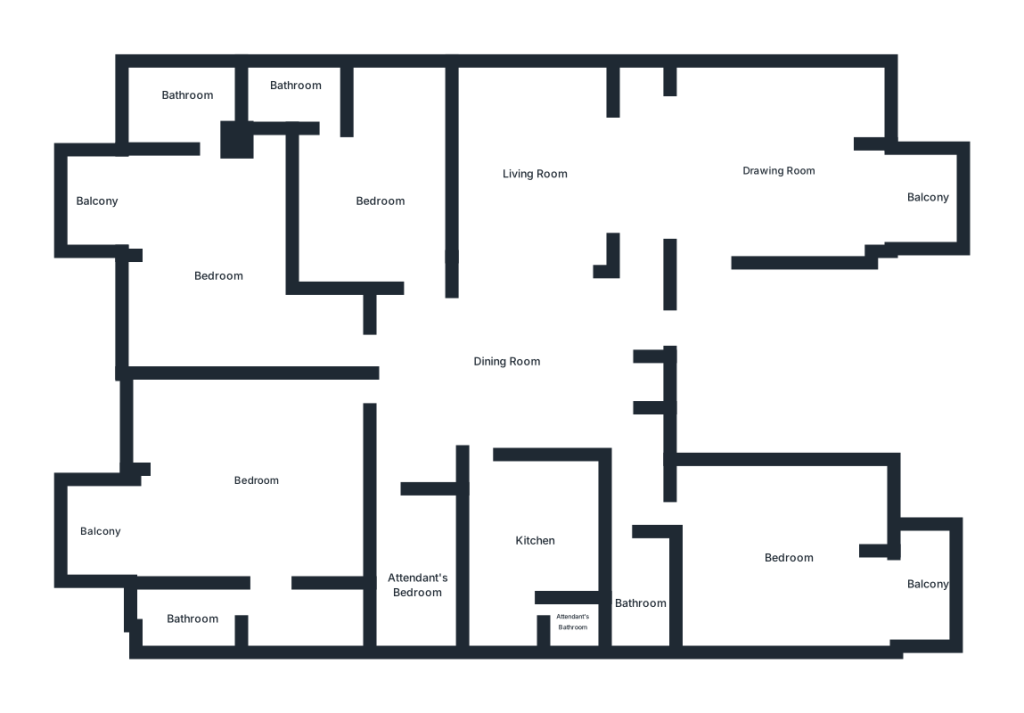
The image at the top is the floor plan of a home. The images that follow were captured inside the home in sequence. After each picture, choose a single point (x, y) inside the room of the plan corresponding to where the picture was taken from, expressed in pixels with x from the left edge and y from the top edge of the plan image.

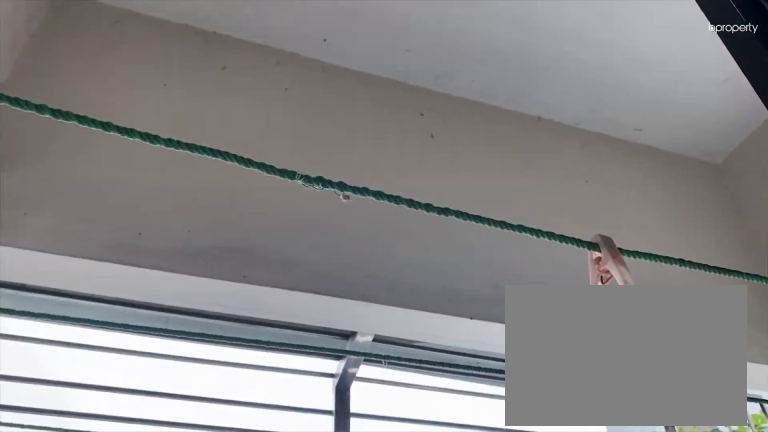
(933, 197)
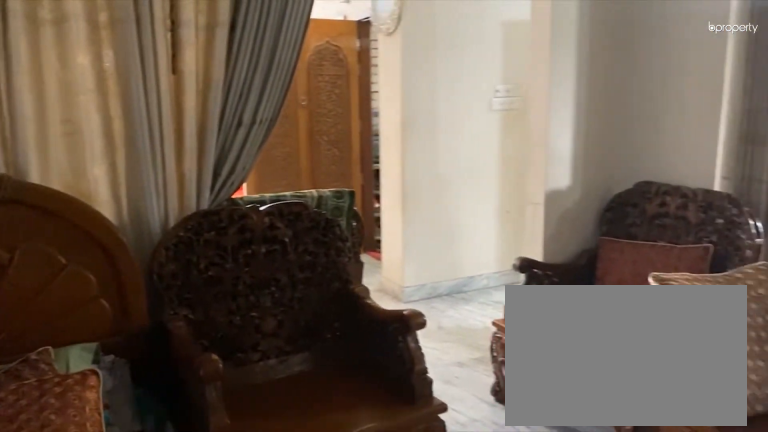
(533, 170)
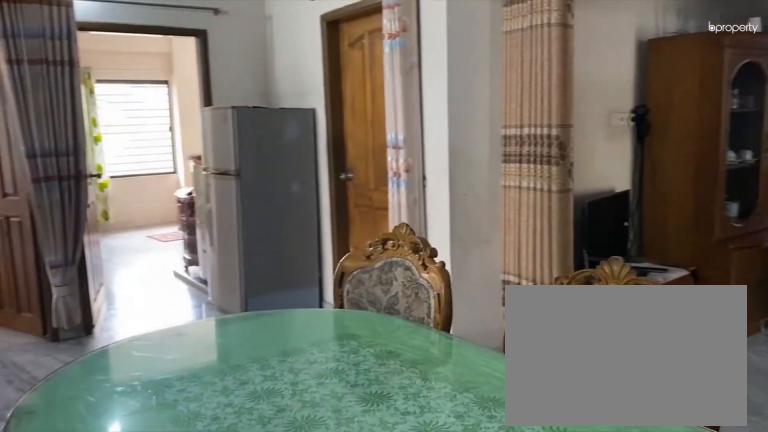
(506, 368)
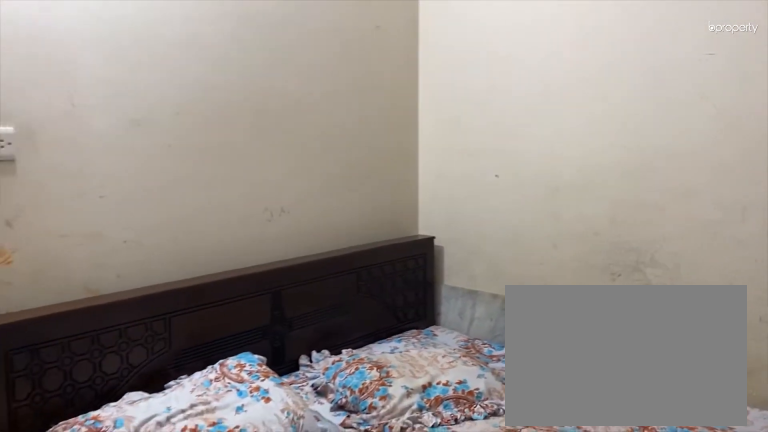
(385, 202)
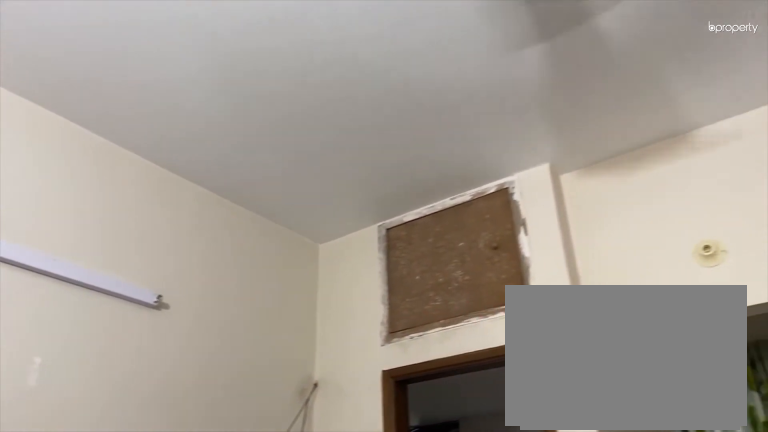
(384, 202)
